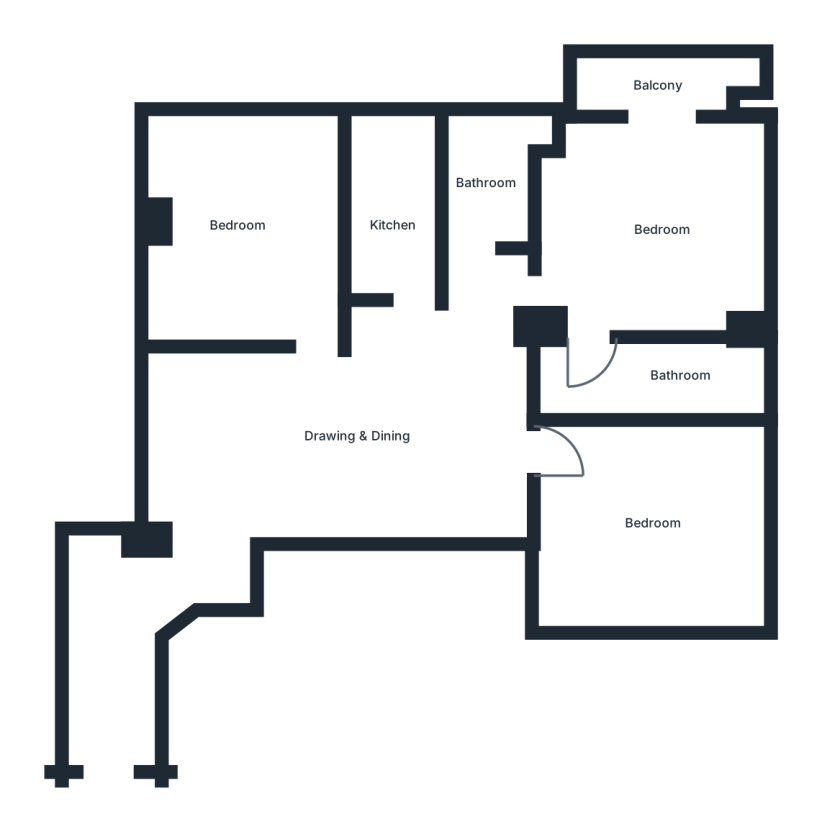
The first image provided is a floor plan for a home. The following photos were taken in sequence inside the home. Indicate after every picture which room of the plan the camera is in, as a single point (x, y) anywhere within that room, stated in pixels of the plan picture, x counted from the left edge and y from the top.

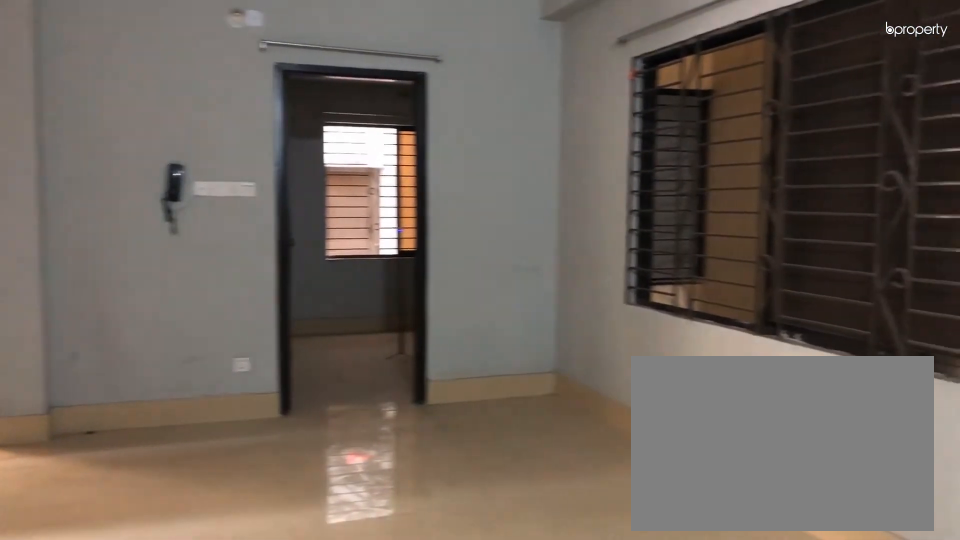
(330, 442)
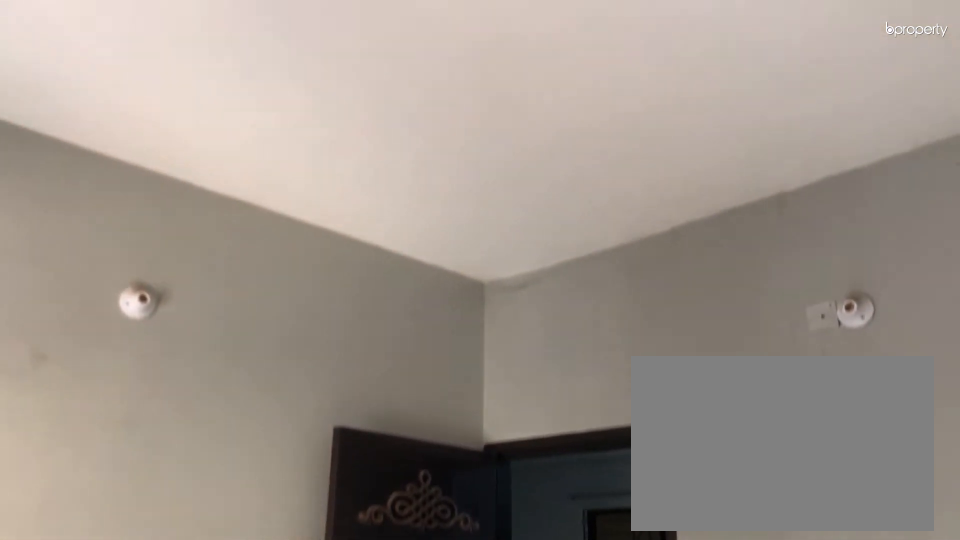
(260, 236)
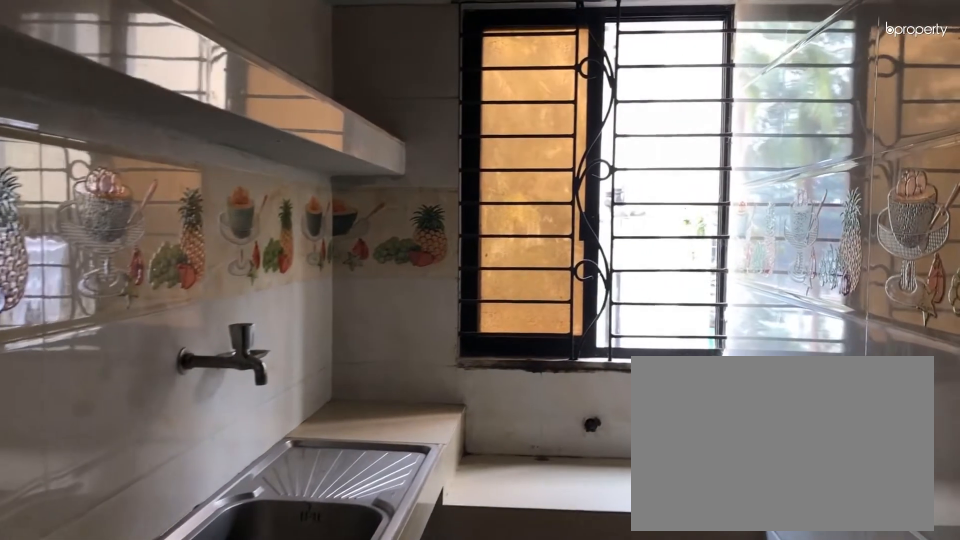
(399, 204)
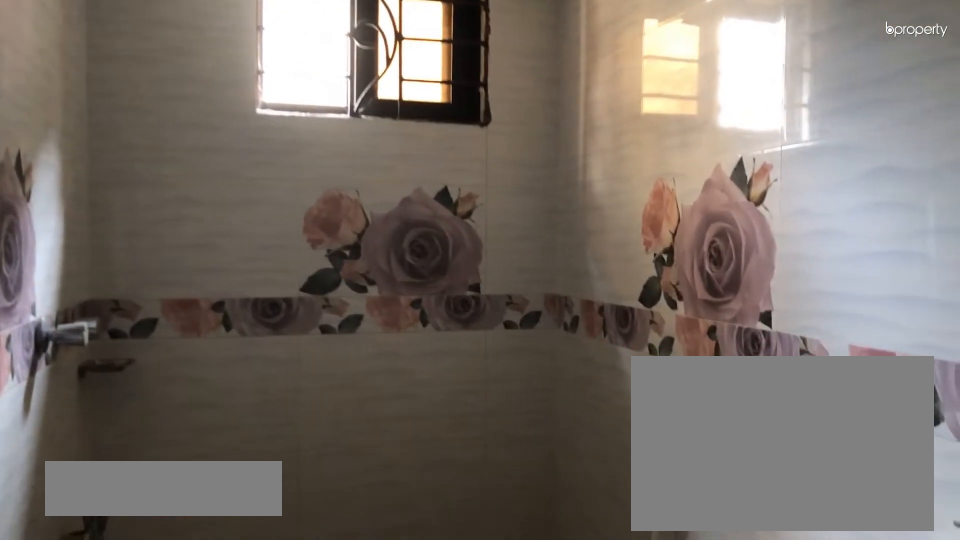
(489, 175)
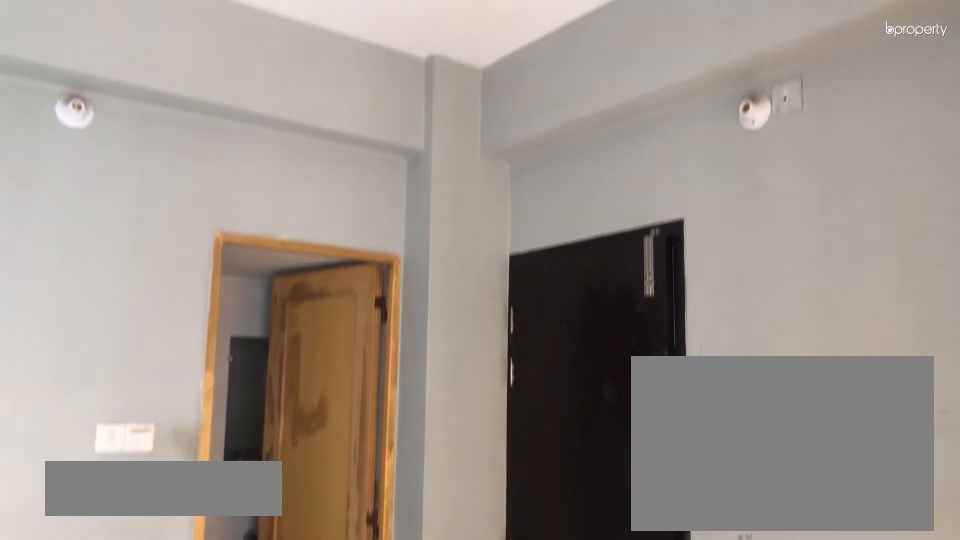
(657, 205)
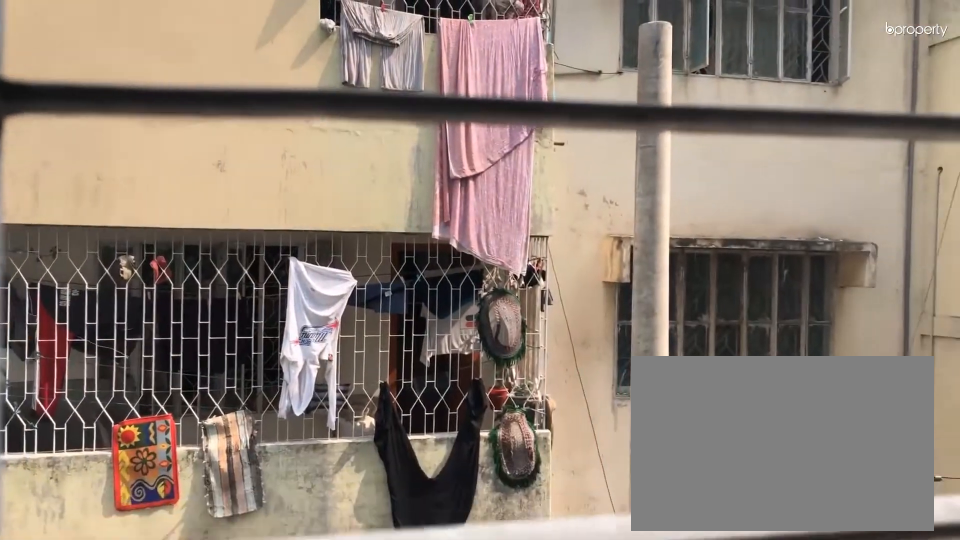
(664, 91)
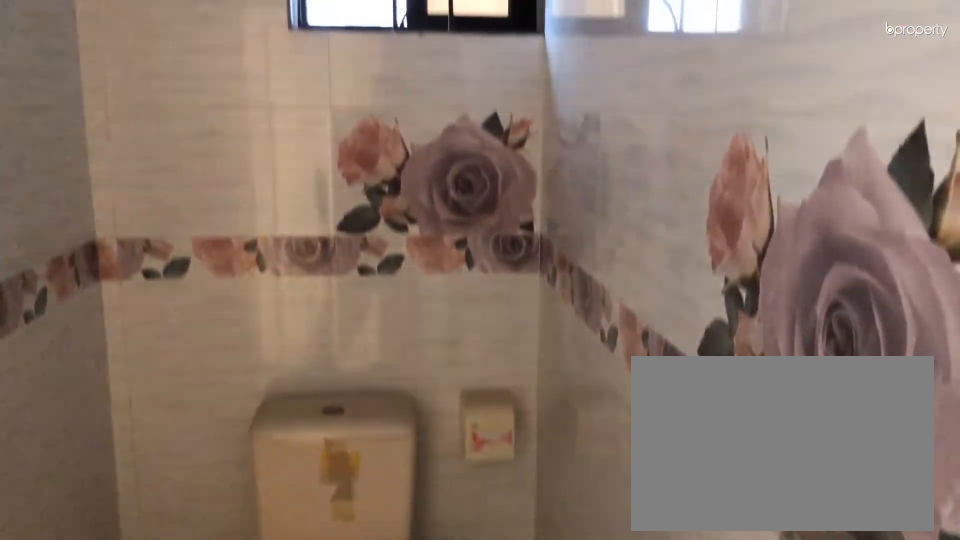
(632, 377)
